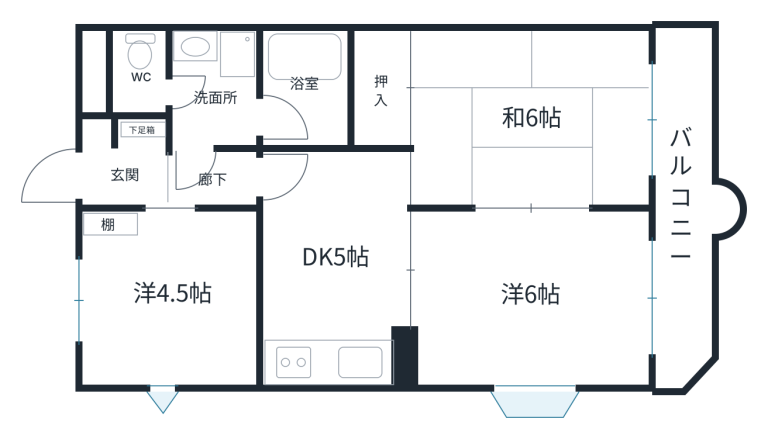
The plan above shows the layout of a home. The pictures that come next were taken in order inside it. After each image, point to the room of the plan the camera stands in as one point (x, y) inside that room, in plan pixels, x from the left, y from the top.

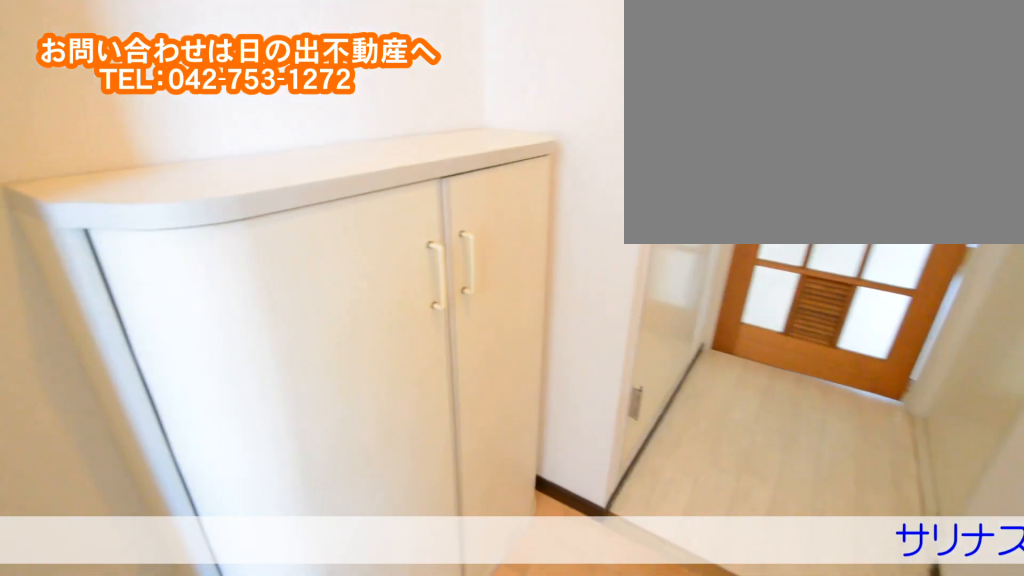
(155, 175)
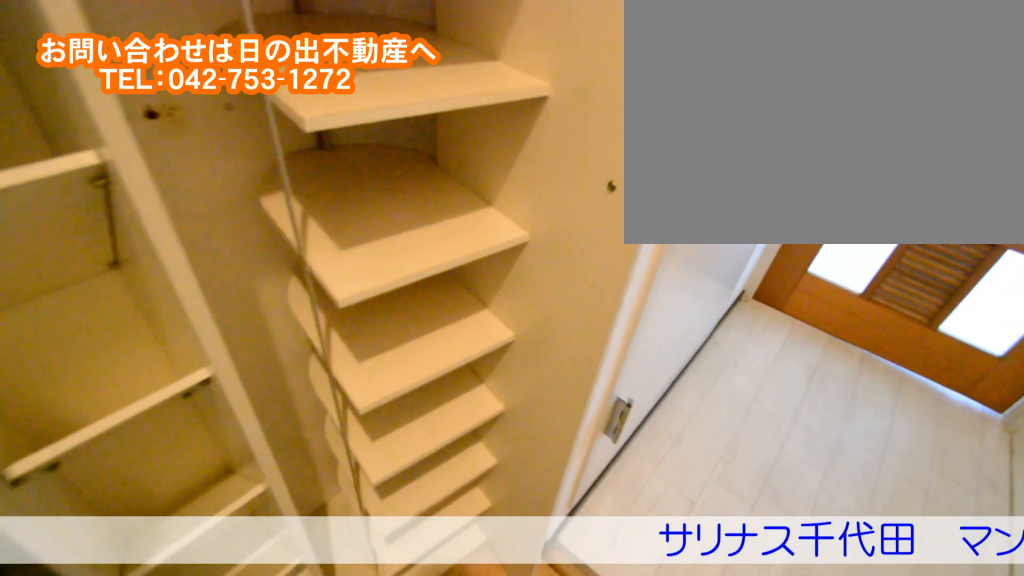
(154, 174)
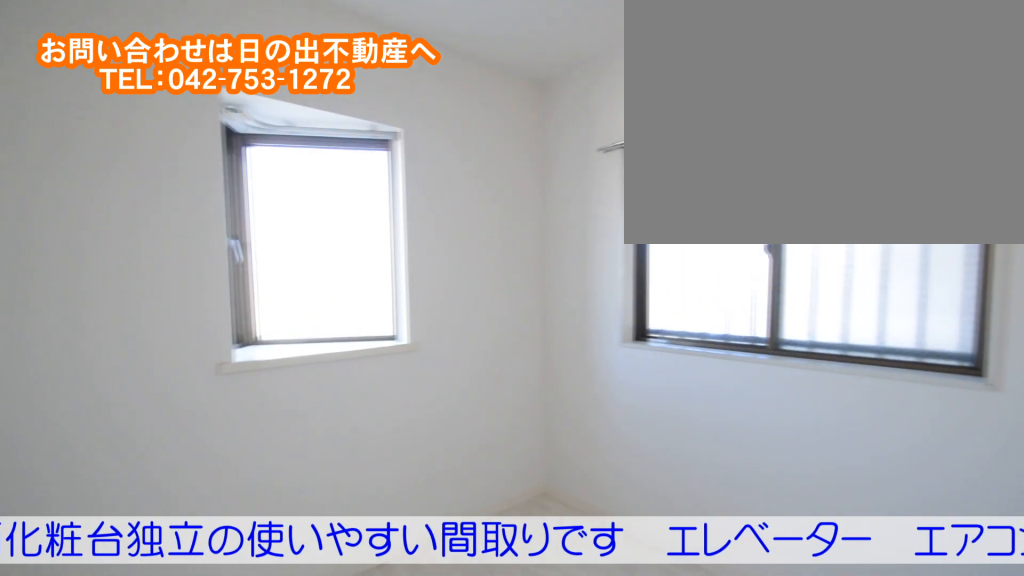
(171, 331)
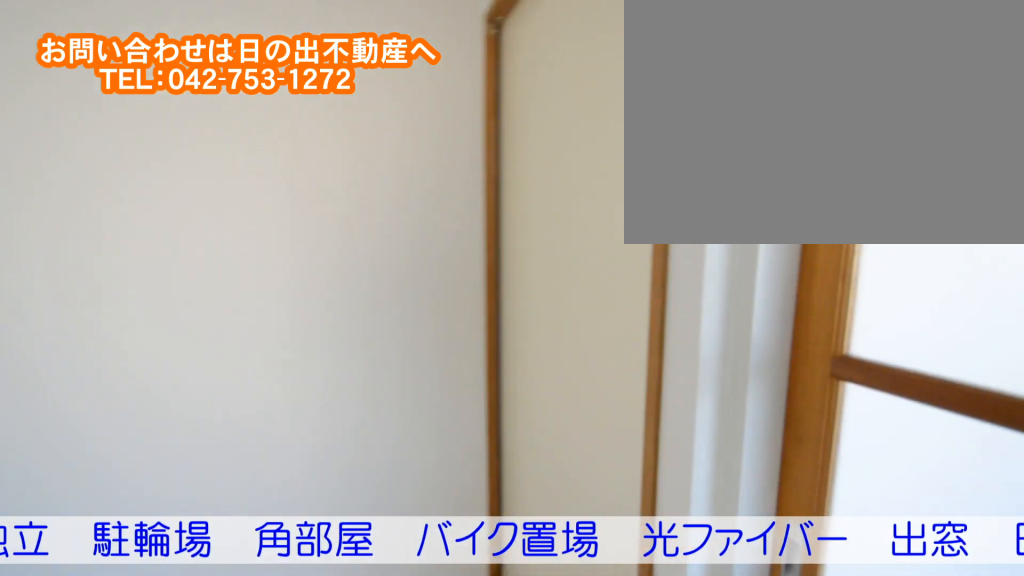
(344, 291)
